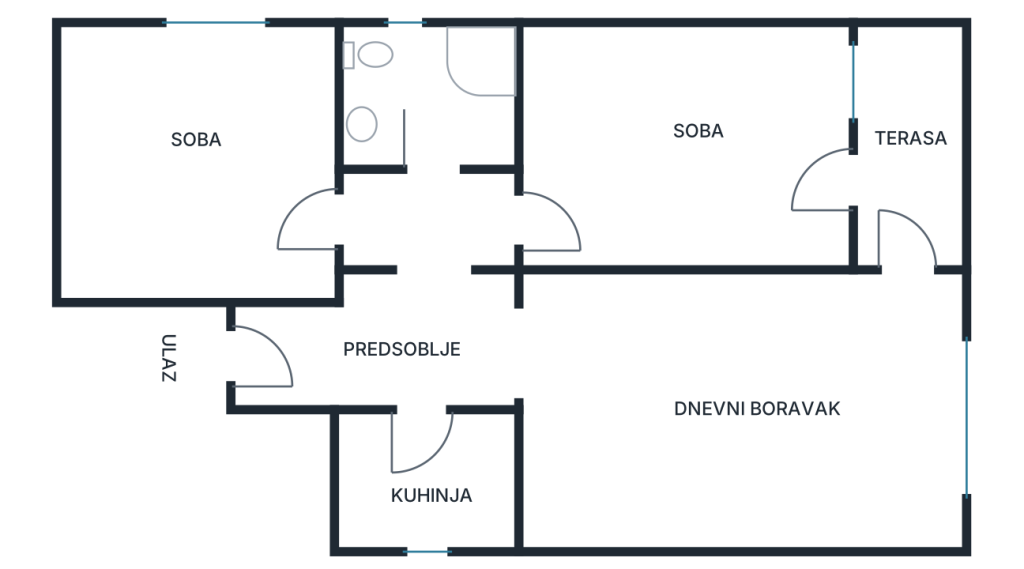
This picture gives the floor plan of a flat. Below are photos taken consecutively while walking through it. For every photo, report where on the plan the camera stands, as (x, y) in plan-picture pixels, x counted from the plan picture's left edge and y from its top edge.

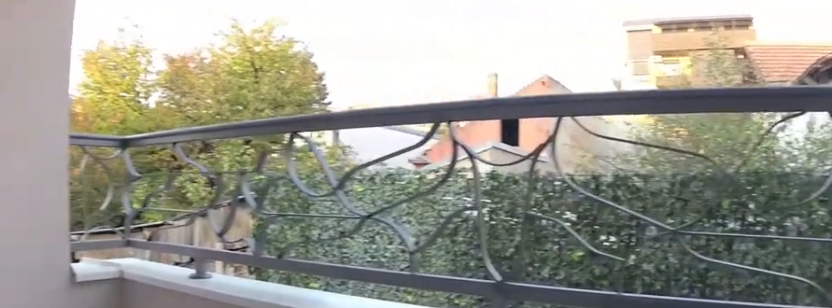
(874, 193)
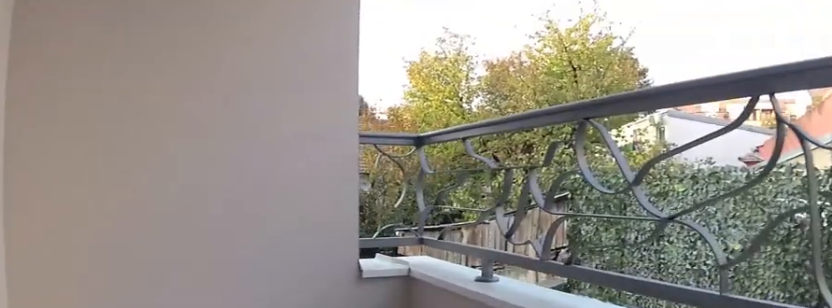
(908, 194)
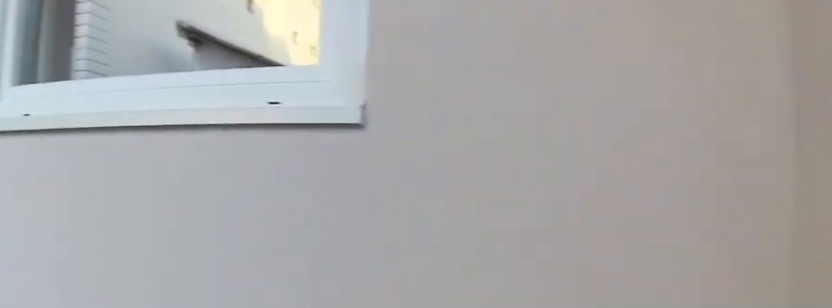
(908, 130)
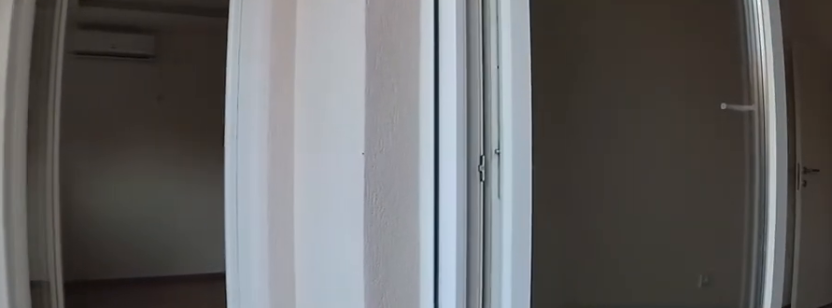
(910, 155)
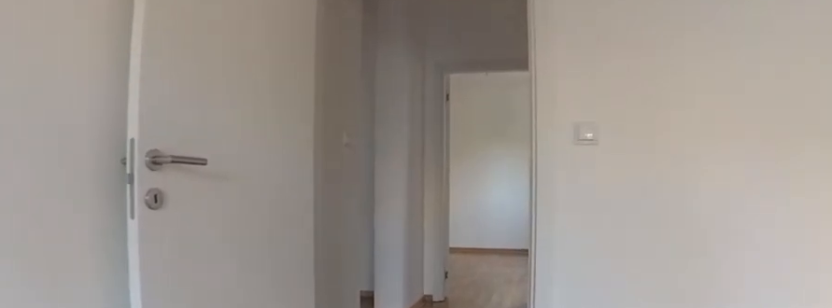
(782, 192)
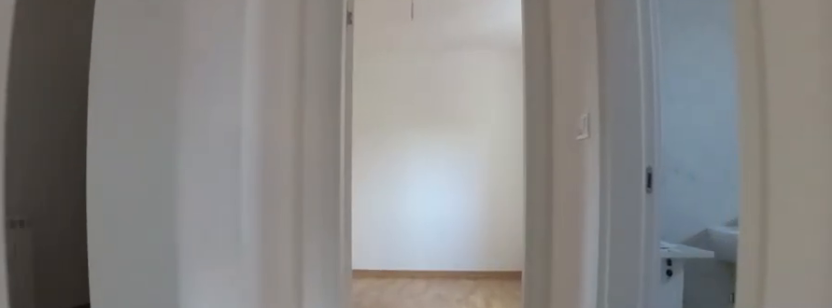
(600, 206)
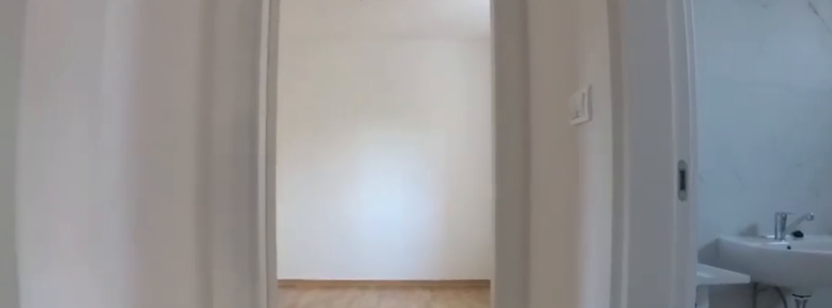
(554, 210)
